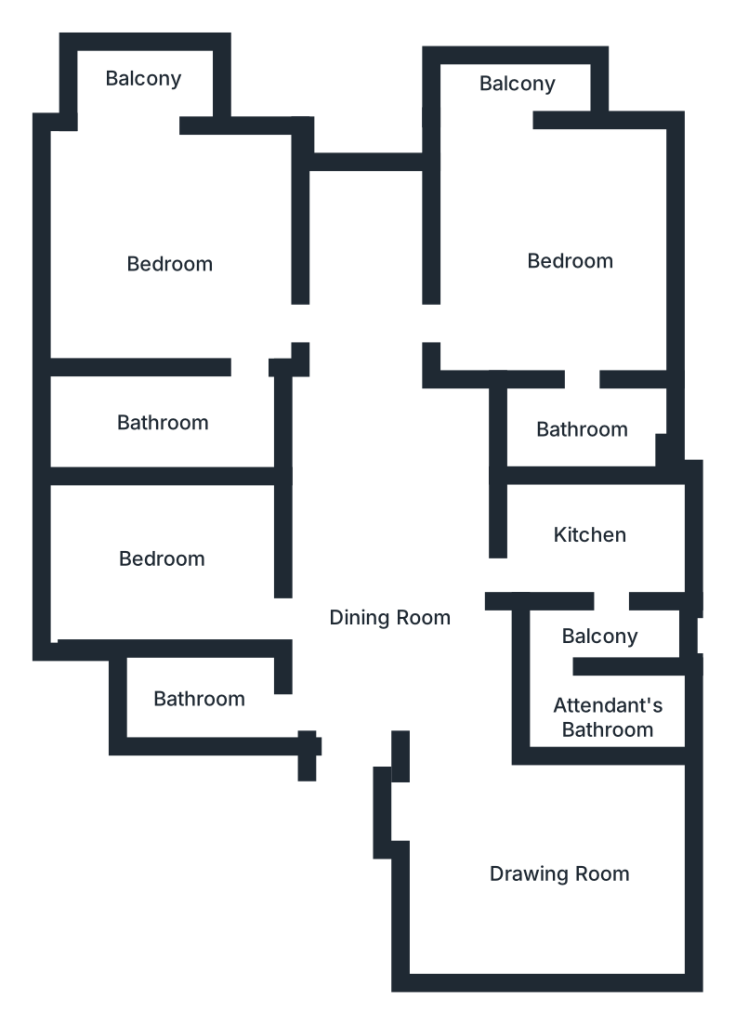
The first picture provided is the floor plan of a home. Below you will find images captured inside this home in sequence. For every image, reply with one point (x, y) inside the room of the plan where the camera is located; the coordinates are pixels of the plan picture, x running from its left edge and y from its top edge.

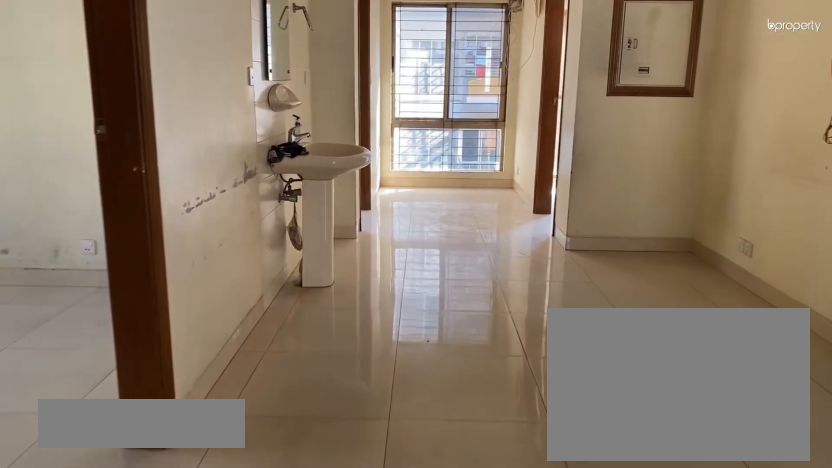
(378, 643)
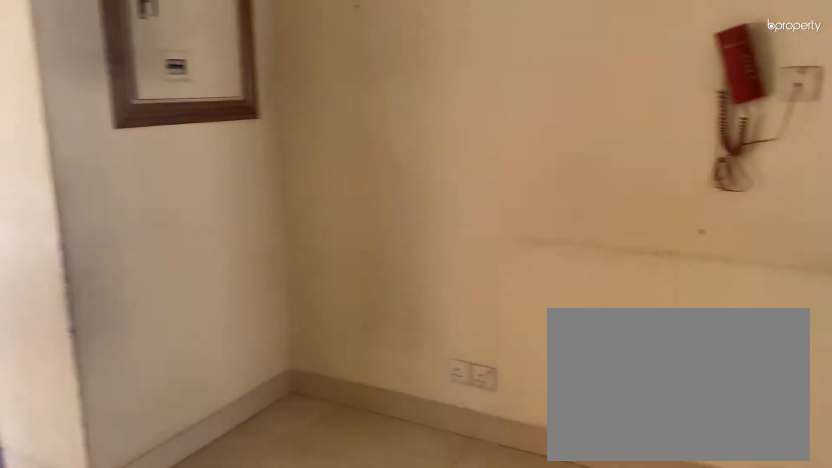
(359, 415)
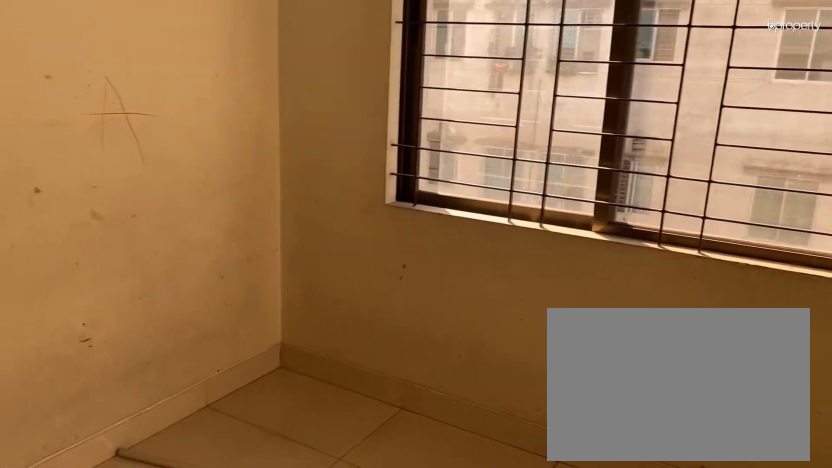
(541, 870)
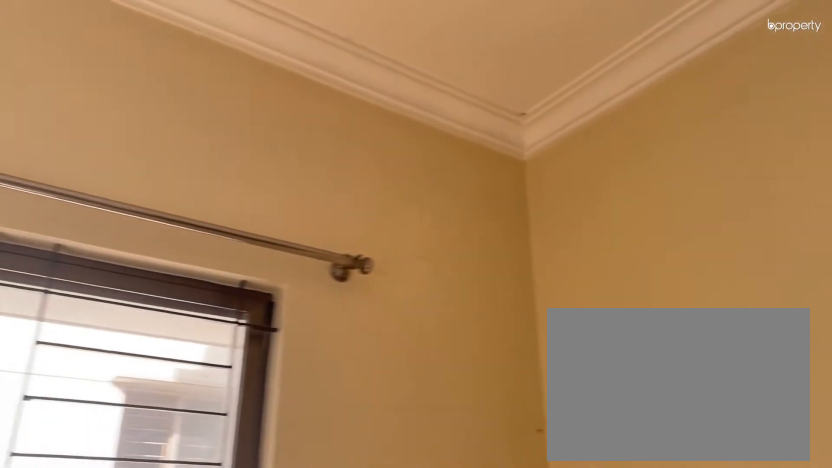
(542, 870)
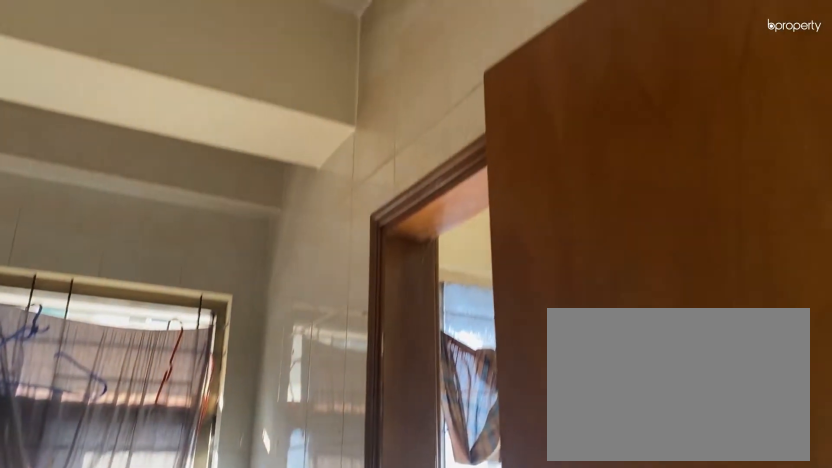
(586, 536)
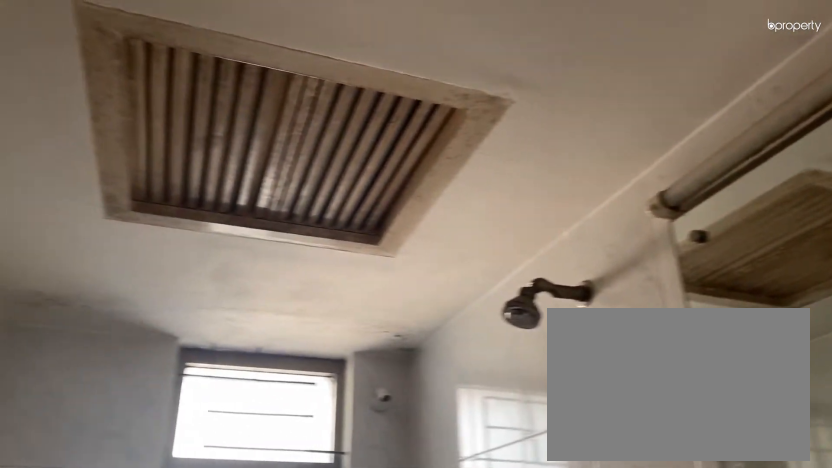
(197, 694)
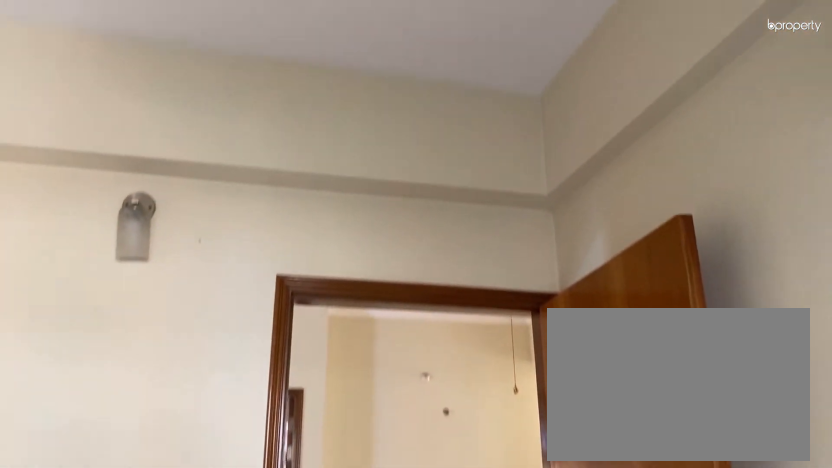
(160, 547)
